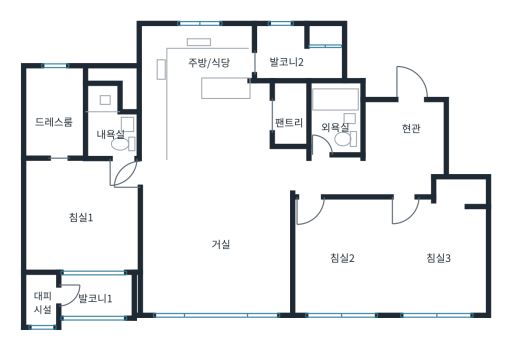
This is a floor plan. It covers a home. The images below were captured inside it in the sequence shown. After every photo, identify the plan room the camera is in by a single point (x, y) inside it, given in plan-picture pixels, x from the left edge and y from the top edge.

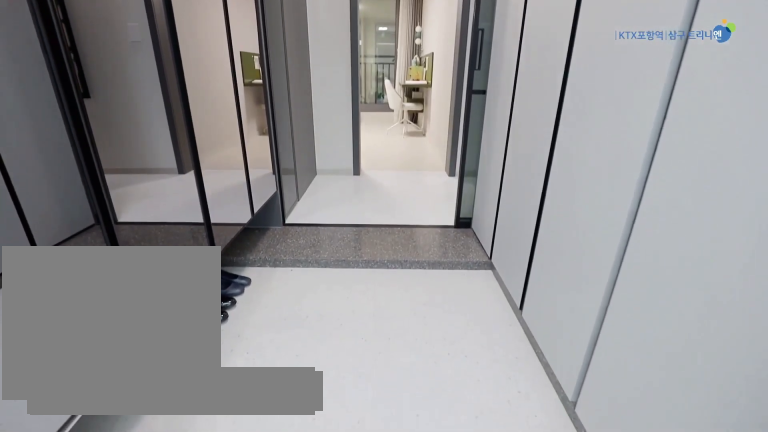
(404, 134)
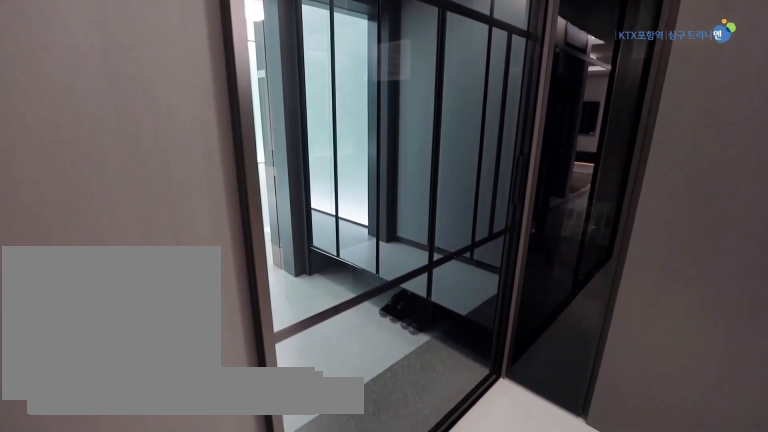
(402, 132)
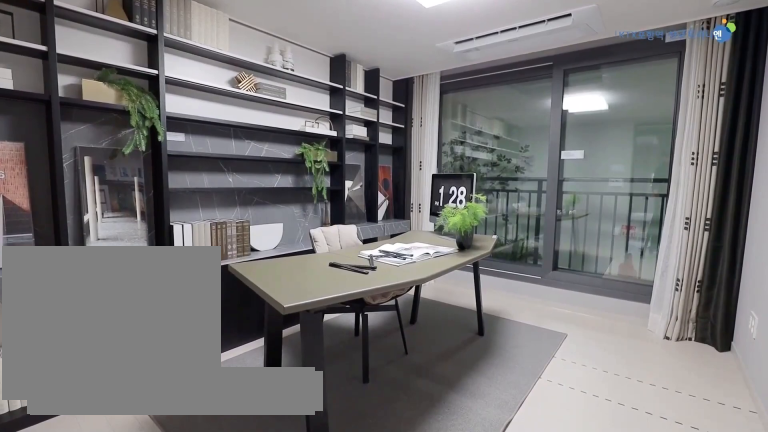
(343, 254)
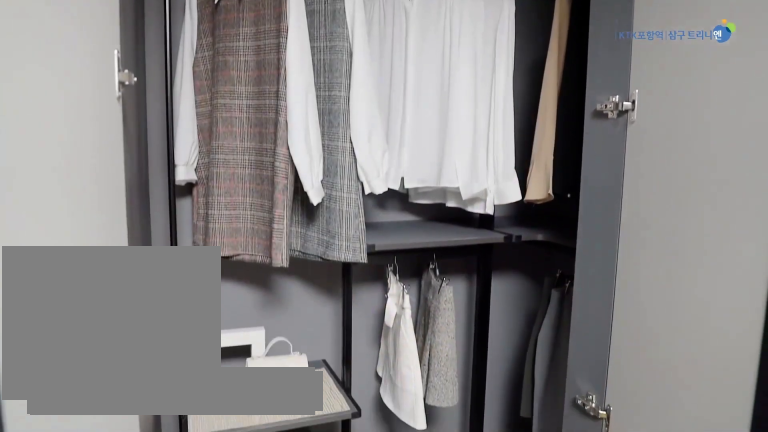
(439, 249)
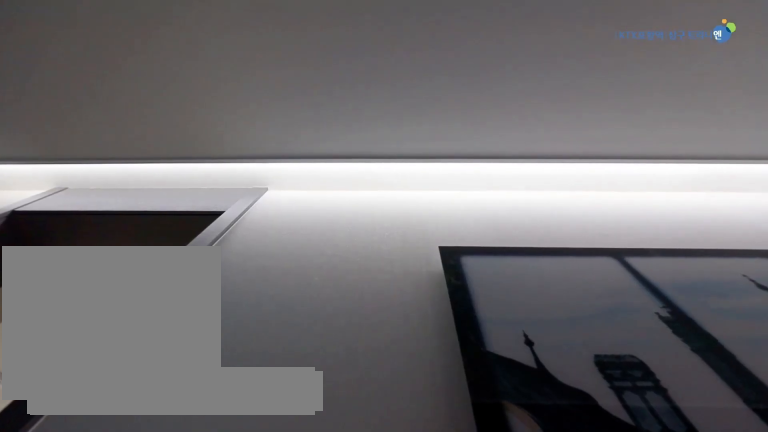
(360, 176)
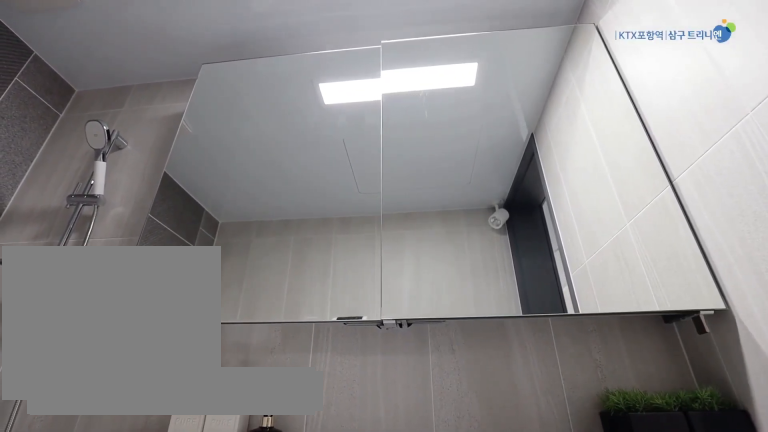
(334, 121)
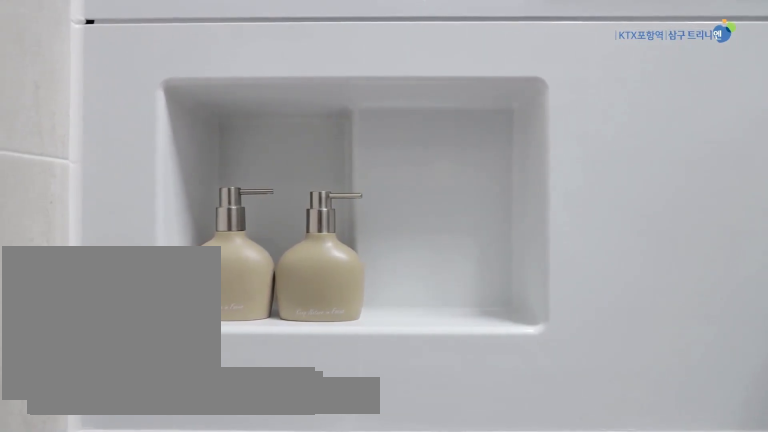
(335, 121)
